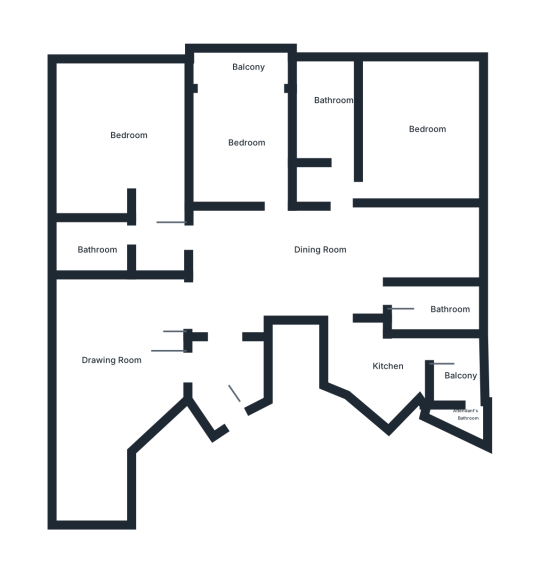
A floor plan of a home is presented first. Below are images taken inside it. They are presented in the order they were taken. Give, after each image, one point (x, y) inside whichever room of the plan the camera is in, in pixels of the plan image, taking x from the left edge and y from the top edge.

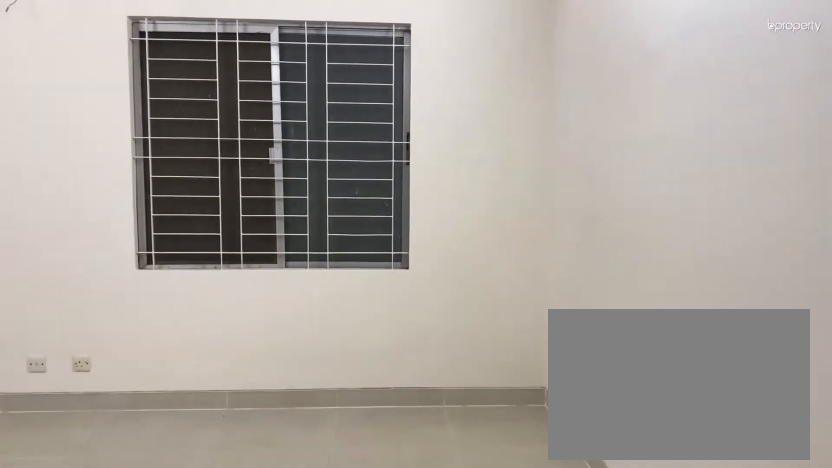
(105, 382)
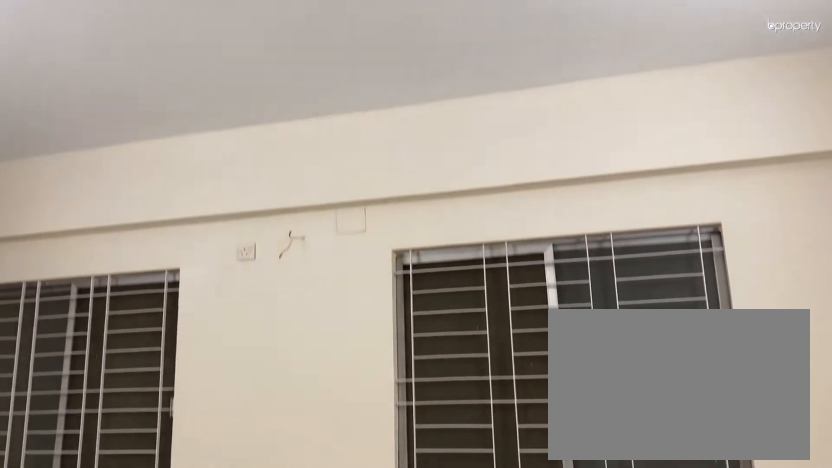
(105, 382)
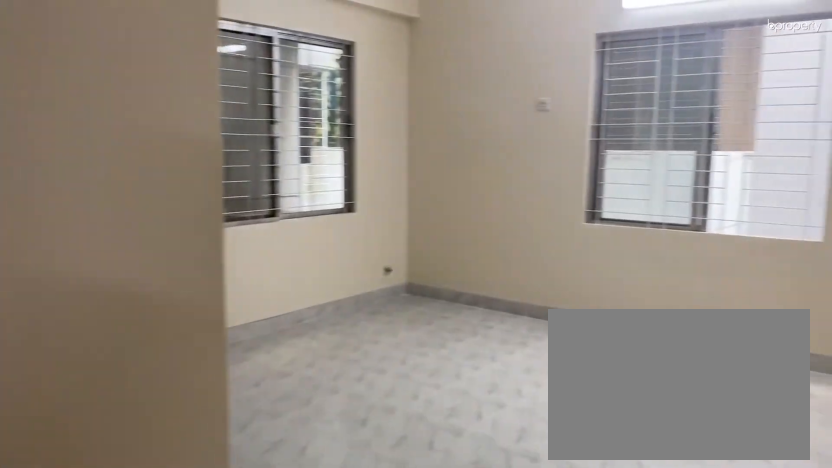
(158, 227)
